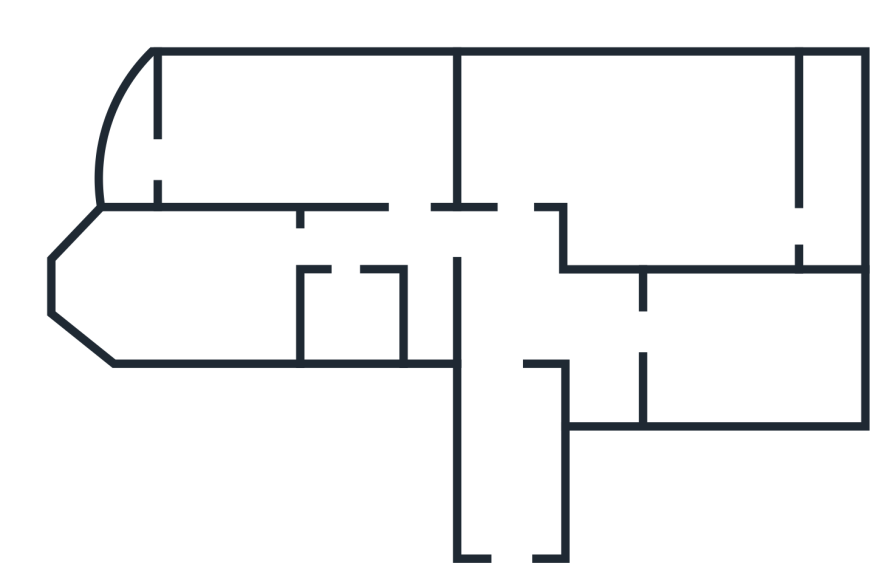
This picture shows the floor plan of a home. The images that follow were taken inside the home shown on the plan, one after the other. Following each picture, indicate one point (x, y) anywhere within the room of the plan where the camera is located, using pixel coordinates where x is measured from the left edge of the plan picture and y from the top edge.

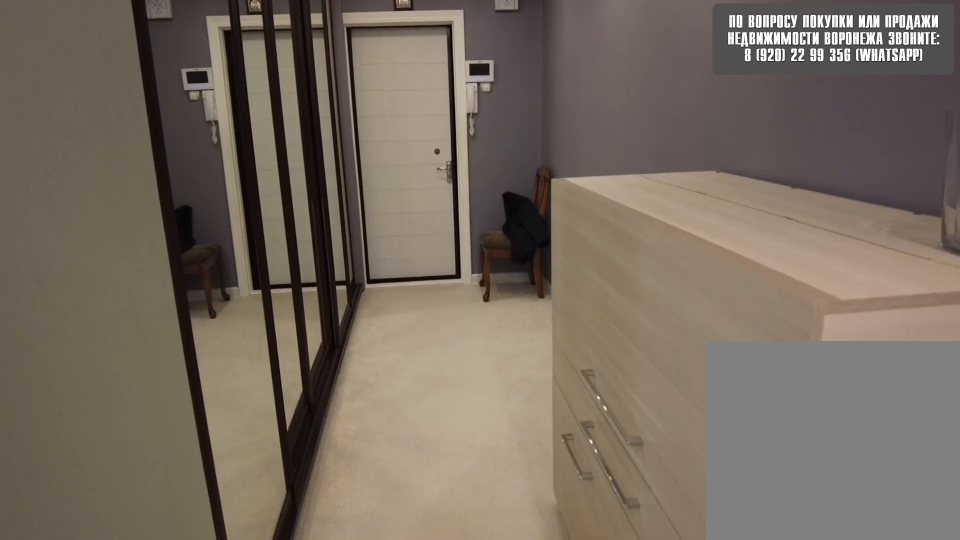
(517, 531)
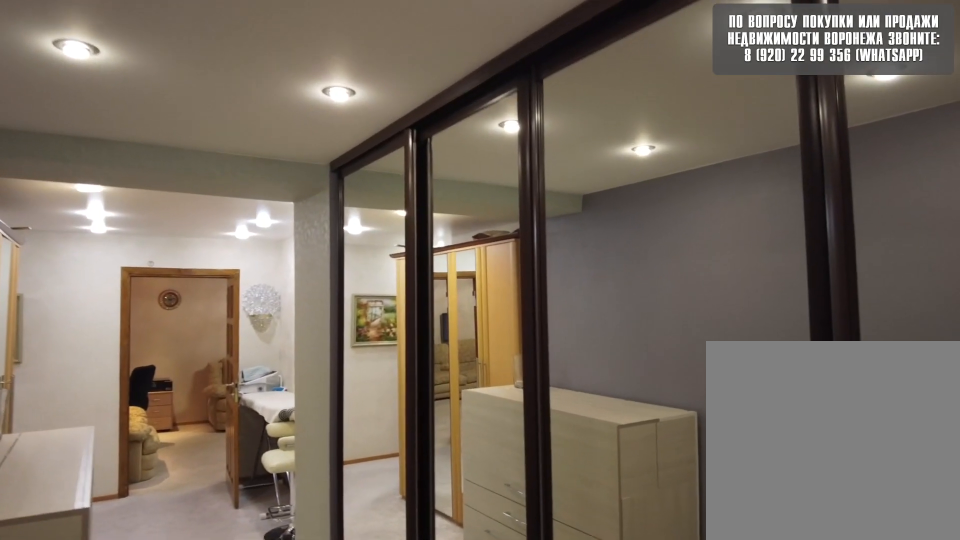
(517, 531)
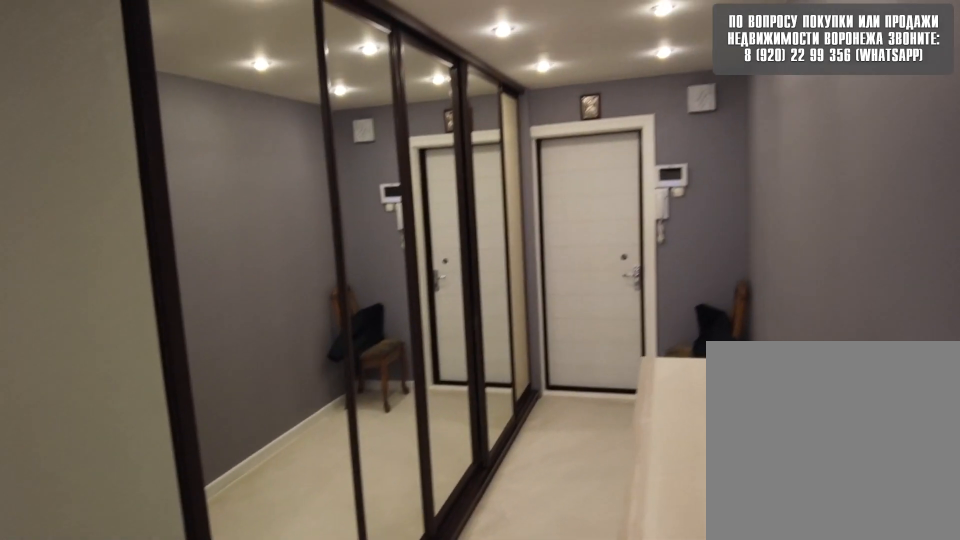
(516, 327)
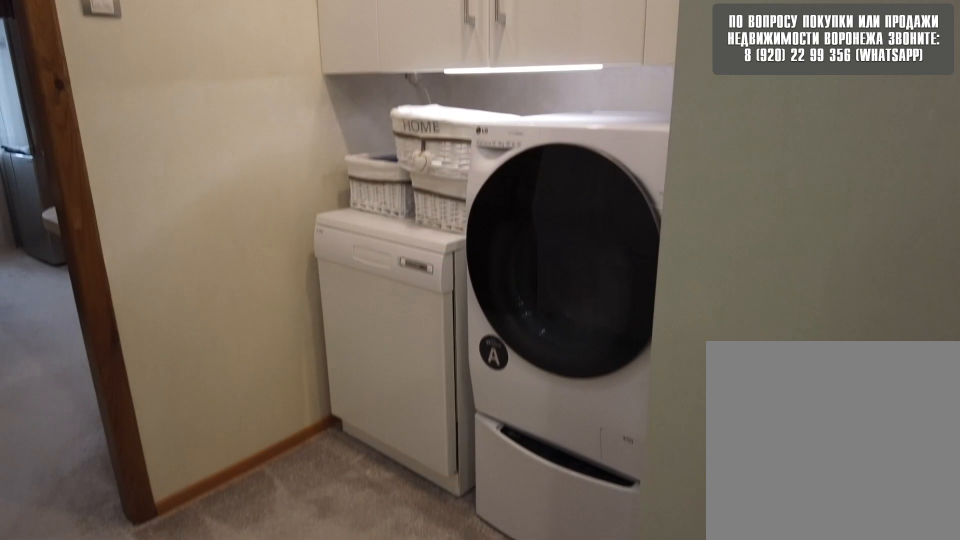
(612, 334)
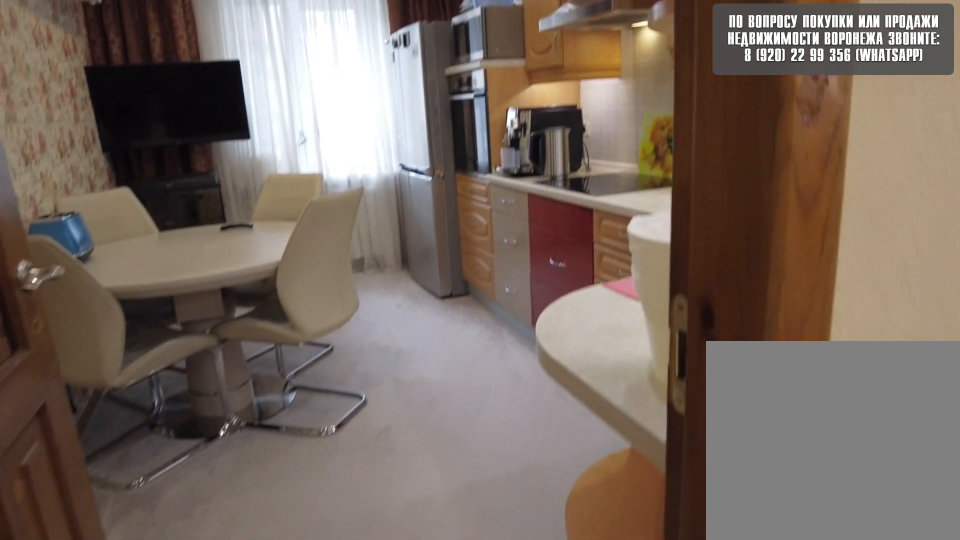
(717, 349)
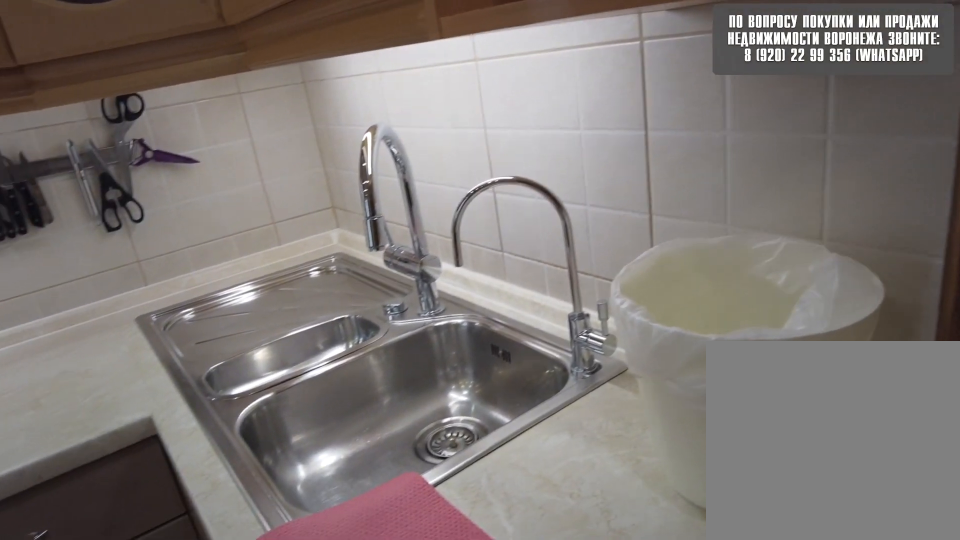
(717, 349)
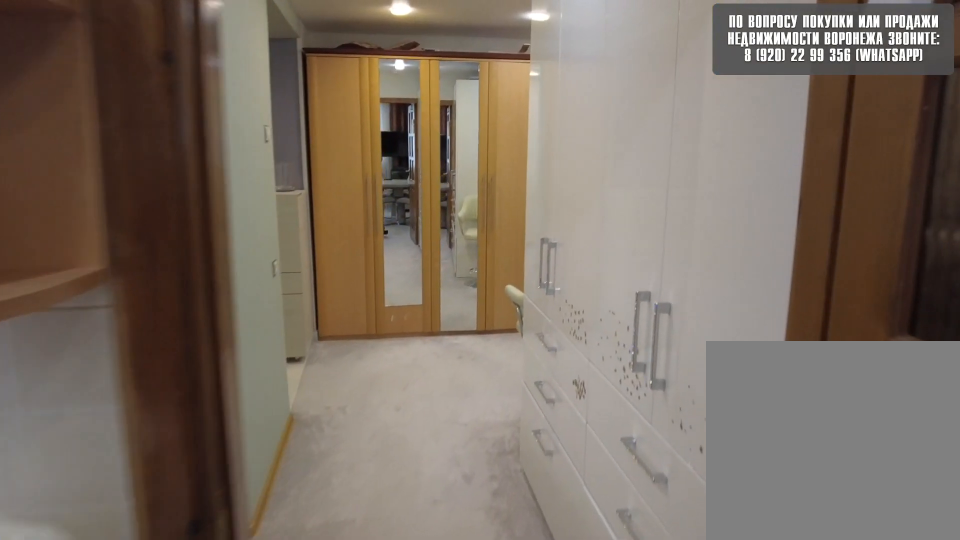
(618, 349)
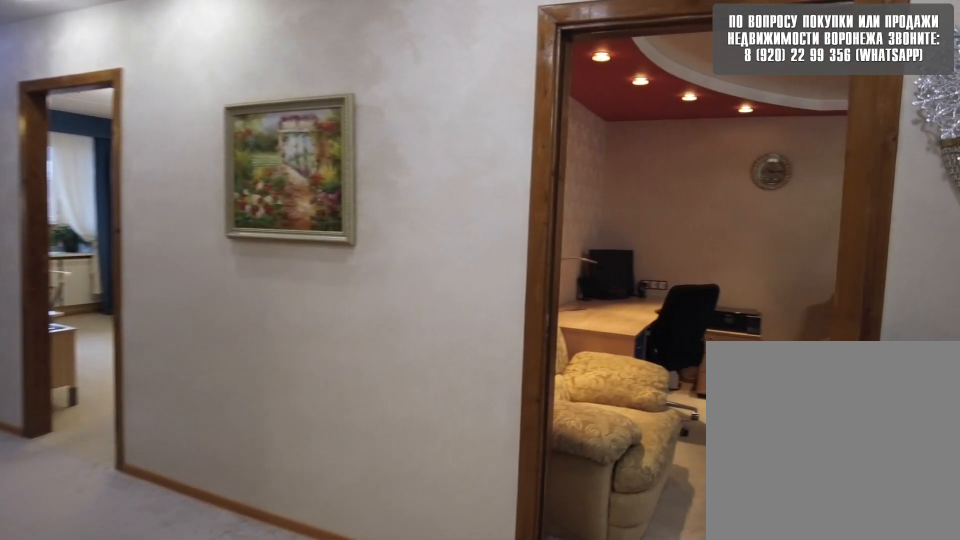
(526, 320)
